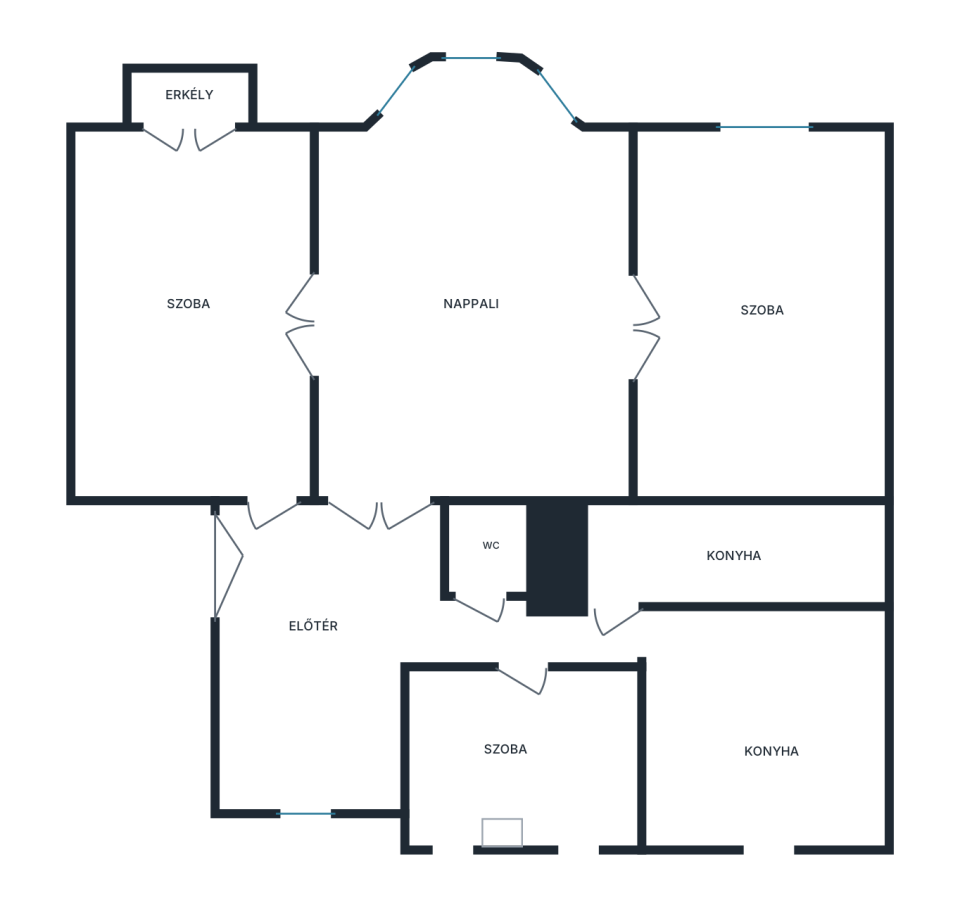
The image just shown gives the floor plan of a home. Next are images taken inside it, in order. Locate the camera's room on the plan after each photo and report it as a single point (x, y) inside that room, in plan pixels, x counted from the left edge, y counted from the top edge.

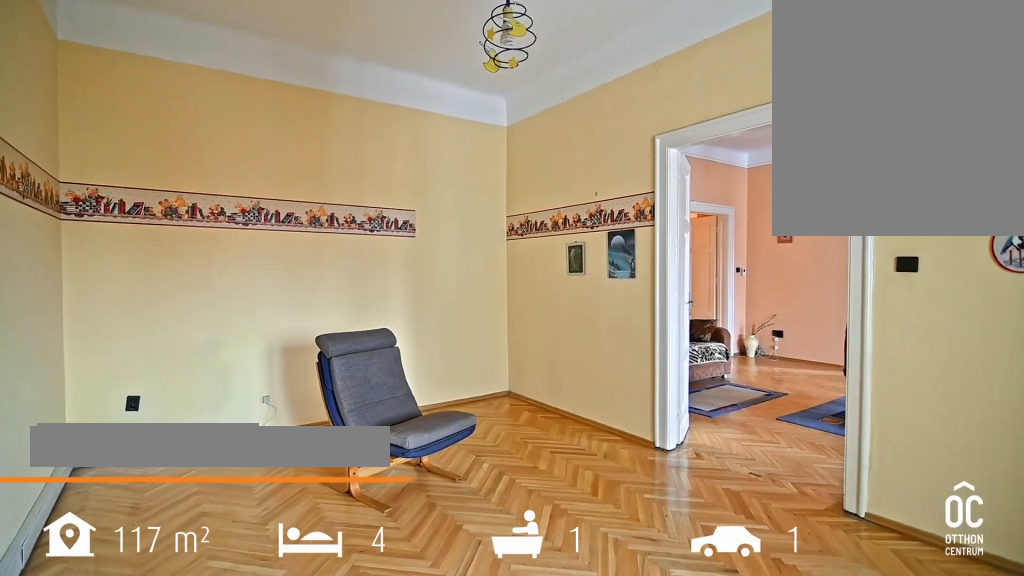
(754, 318)
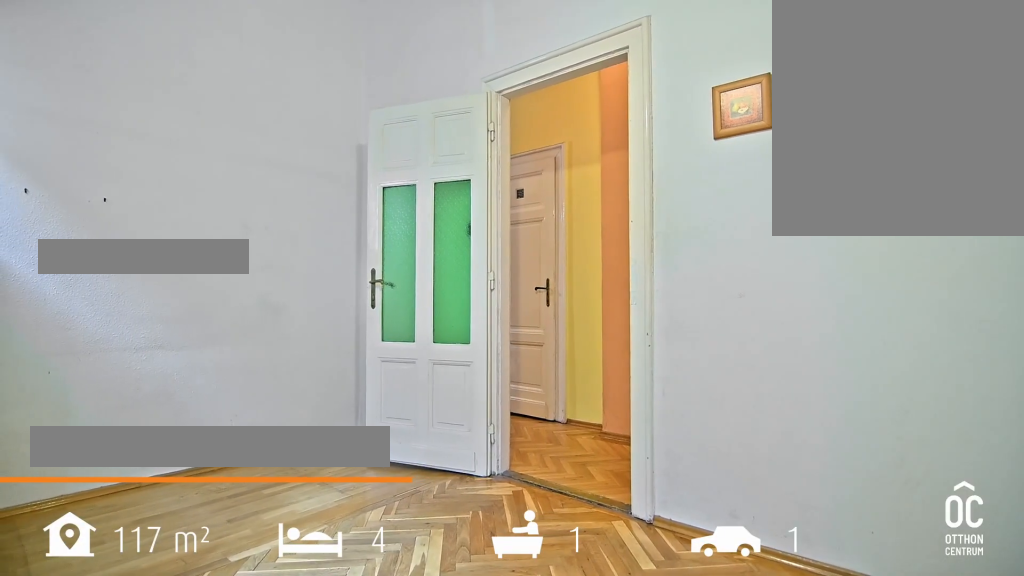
(521, 755)
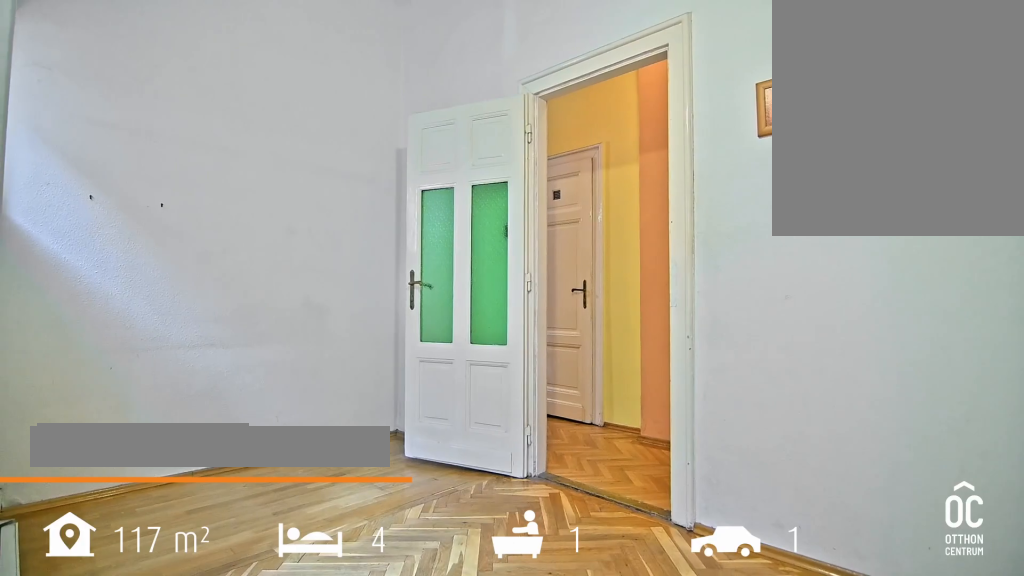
(521, 755)
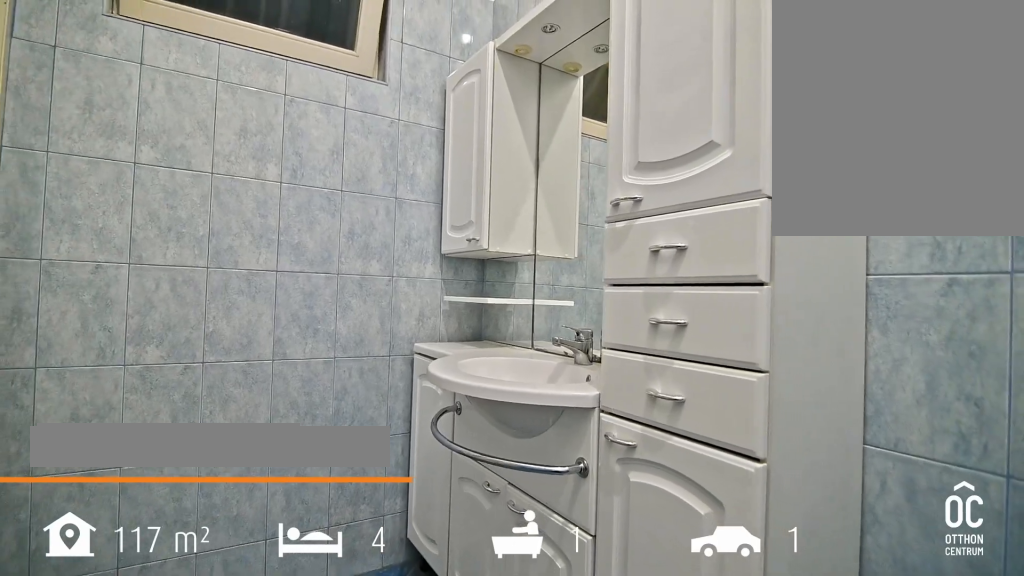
(755, 557)
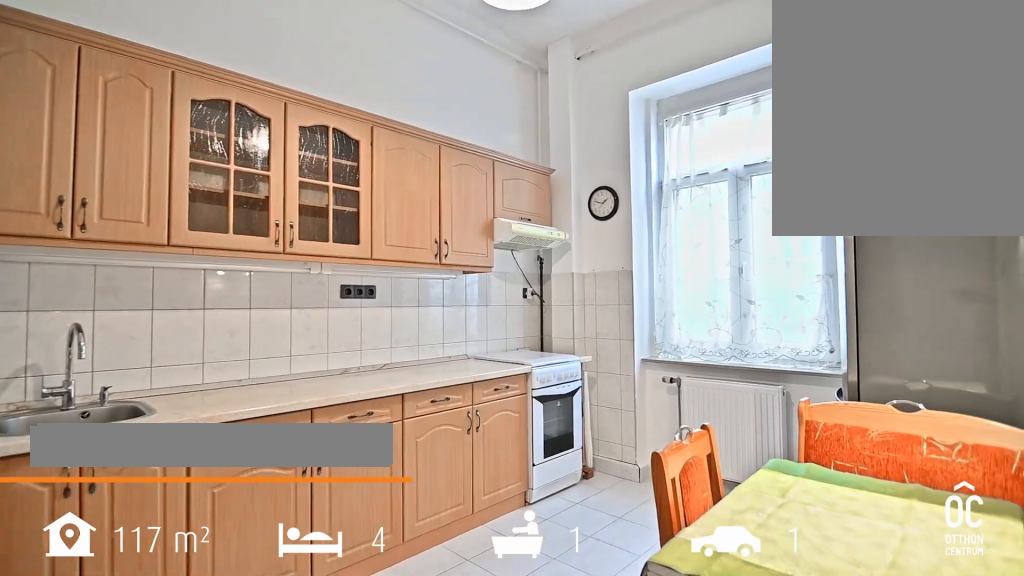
(763, 732)
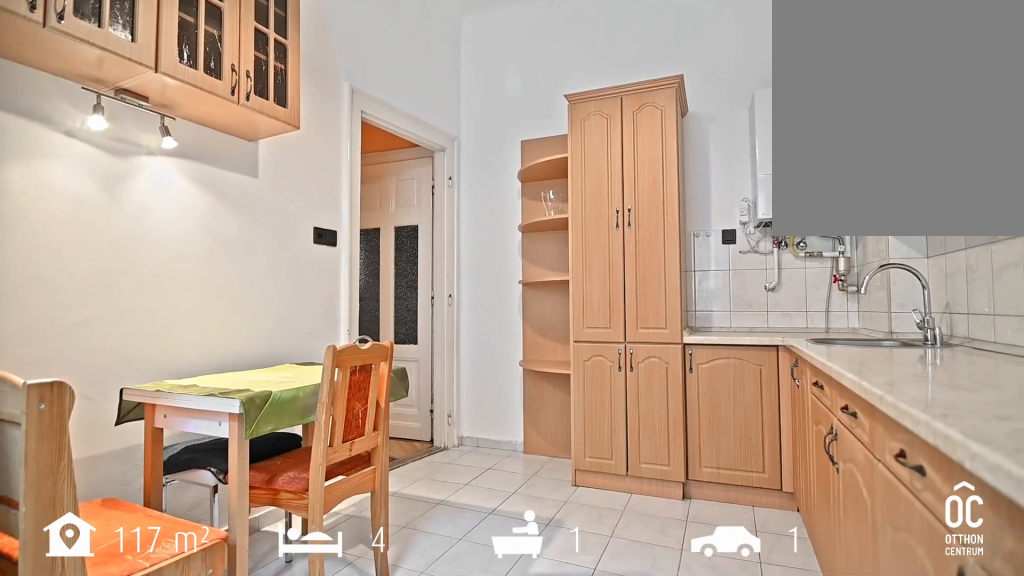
(763, 732)
